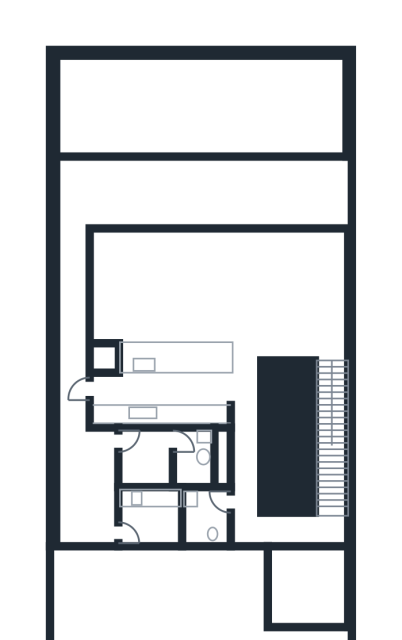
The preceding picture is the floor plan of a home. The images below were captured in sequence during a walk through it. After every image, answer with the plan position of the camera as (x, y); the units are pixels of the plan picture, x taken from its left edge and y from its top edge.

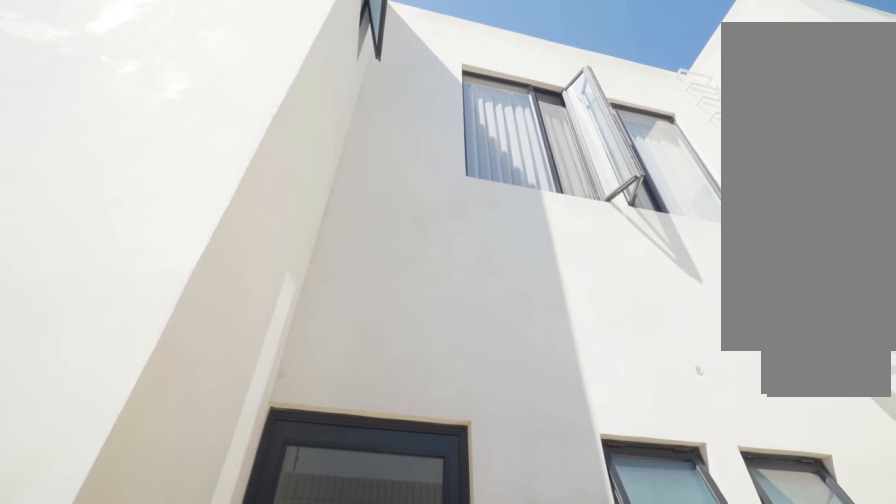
(73, 465)
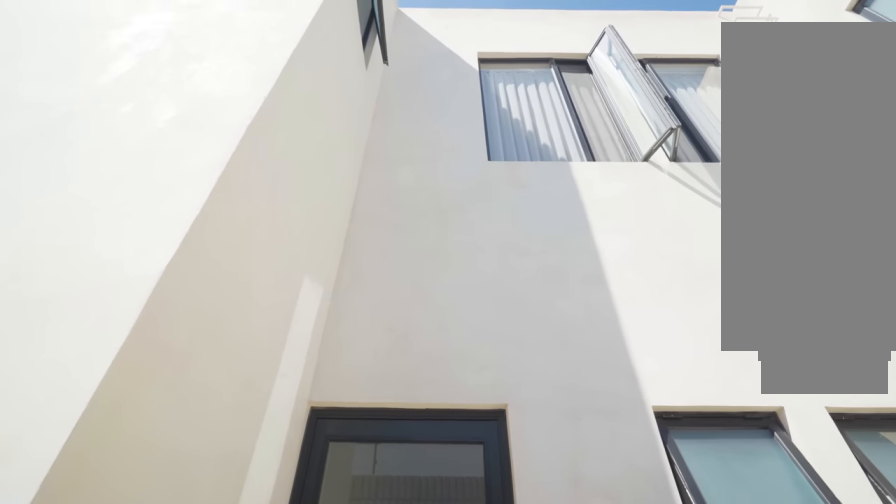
(73, 465)
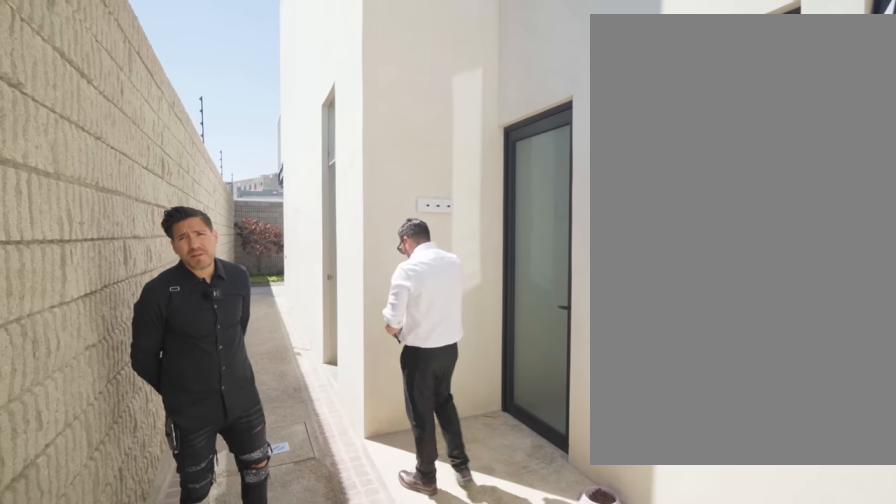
(78, 525)
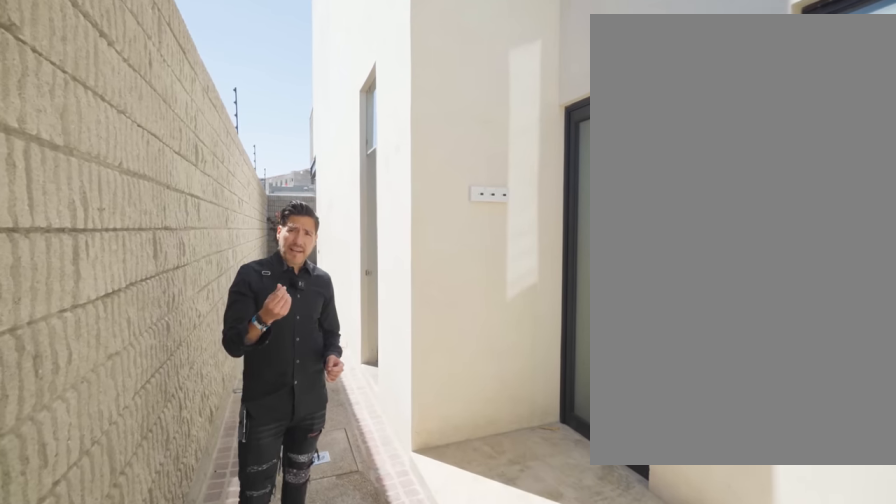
(78, 516)
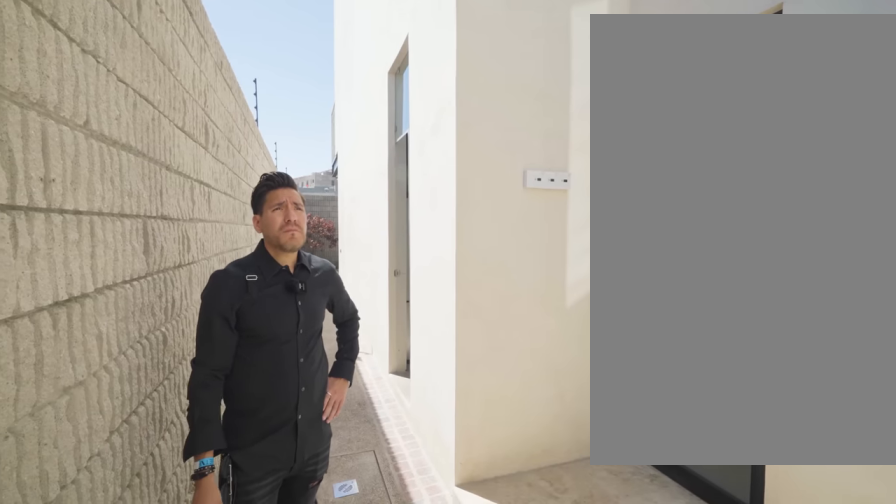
(70, 488)
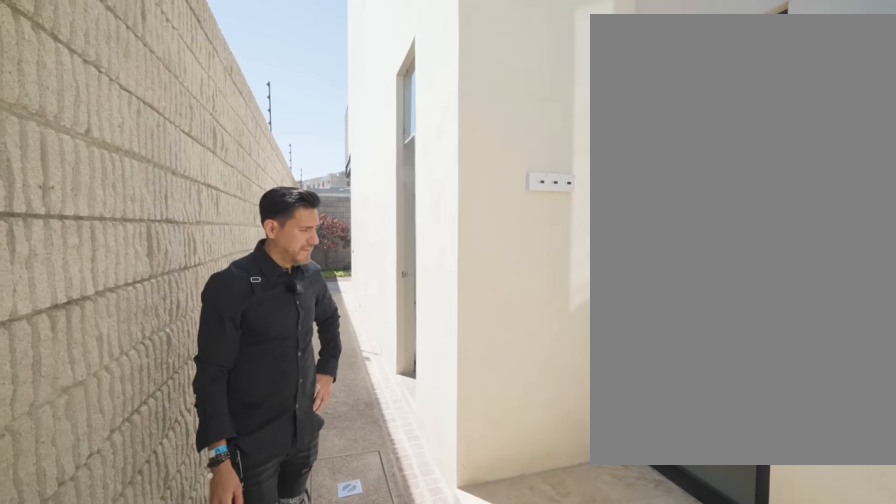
(71, 487)
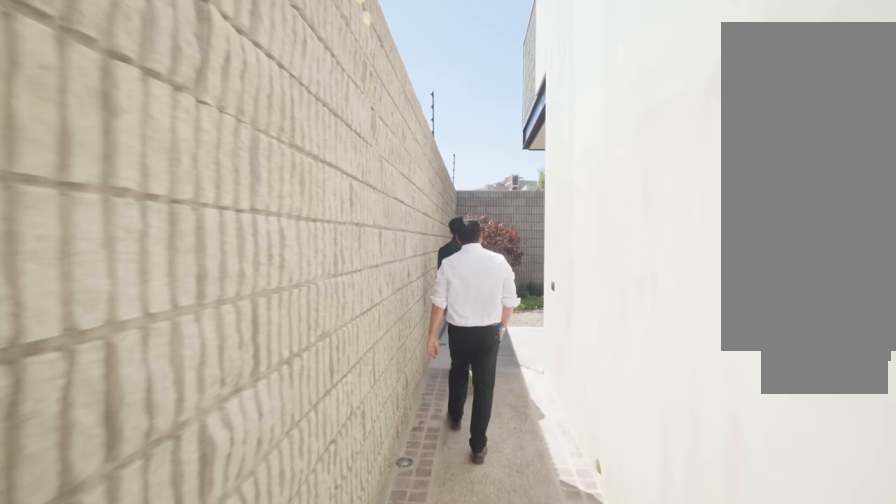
(66, 392)
